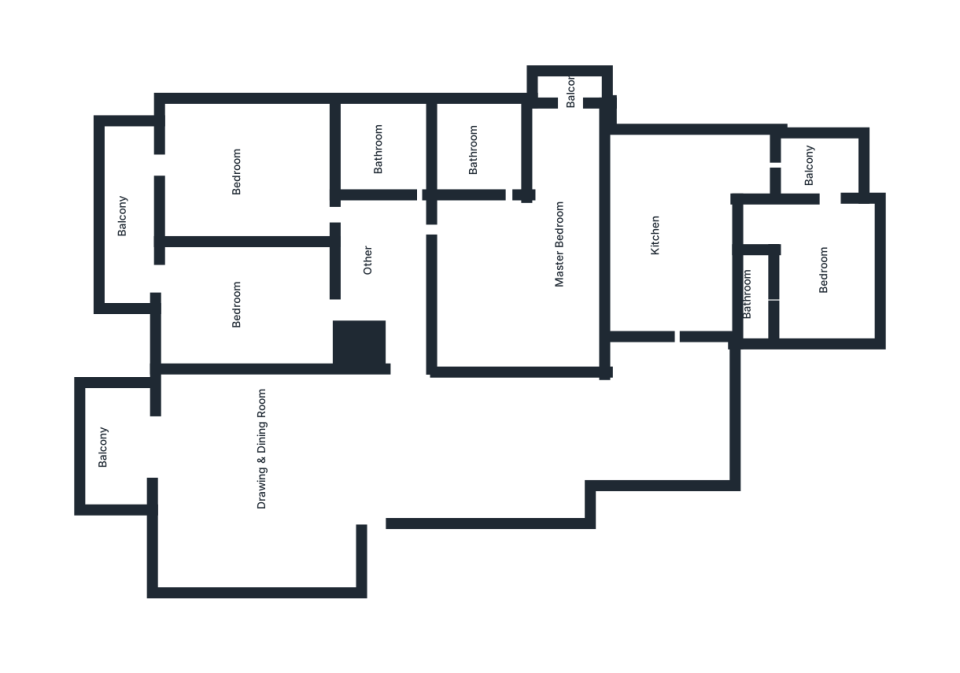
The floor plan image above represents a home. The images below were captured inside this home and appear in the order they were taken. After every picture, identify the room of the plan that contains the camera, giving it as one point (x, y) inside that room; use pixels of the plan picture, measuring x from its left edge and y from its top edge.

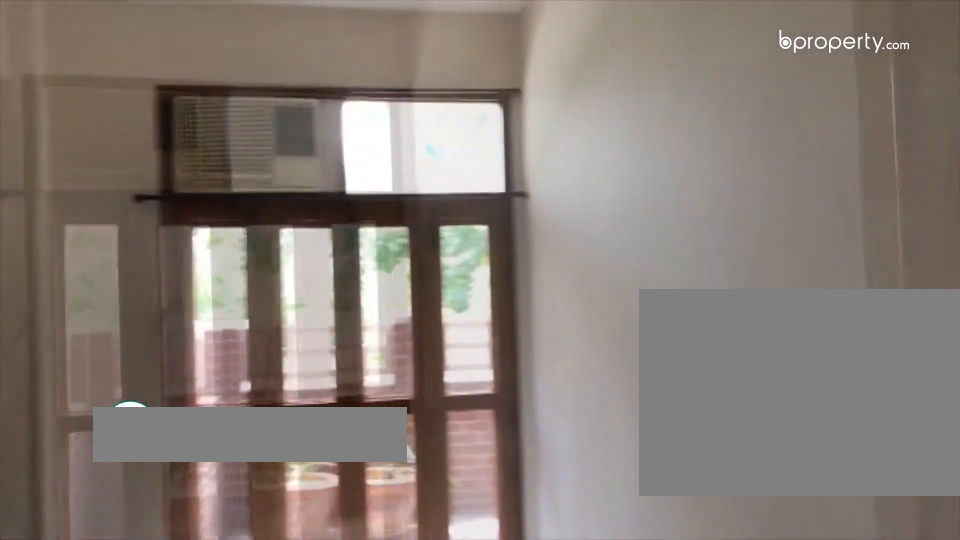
(260, 295)
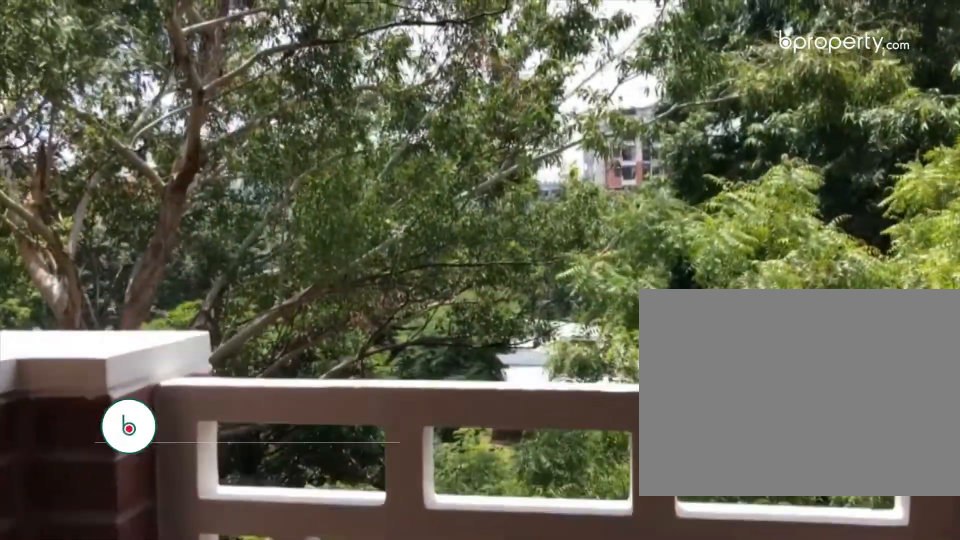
(129, 256)
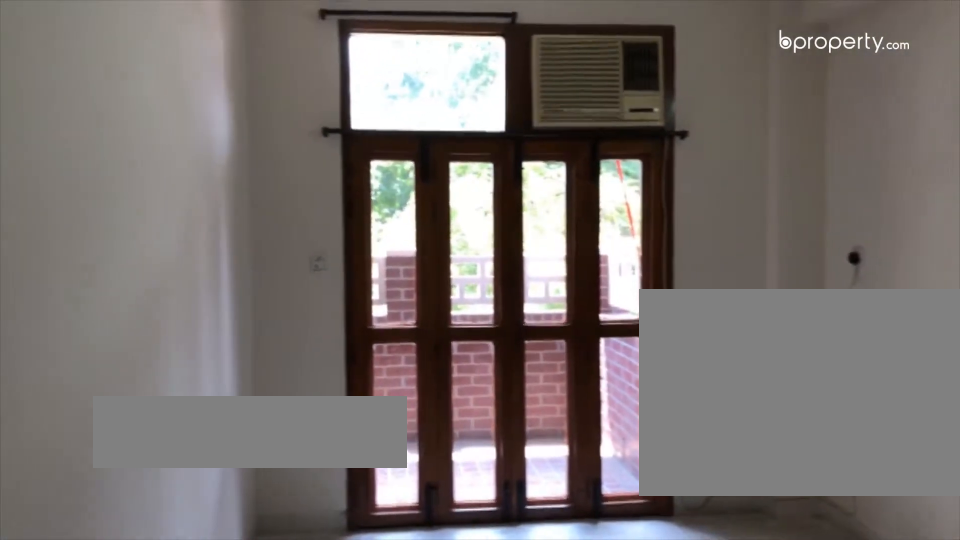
(237, 165)
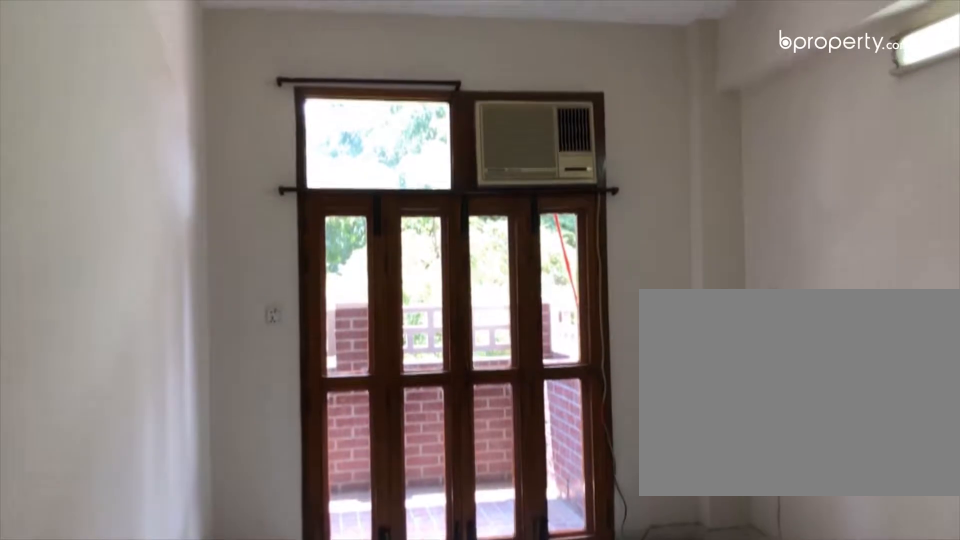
(237, 165)
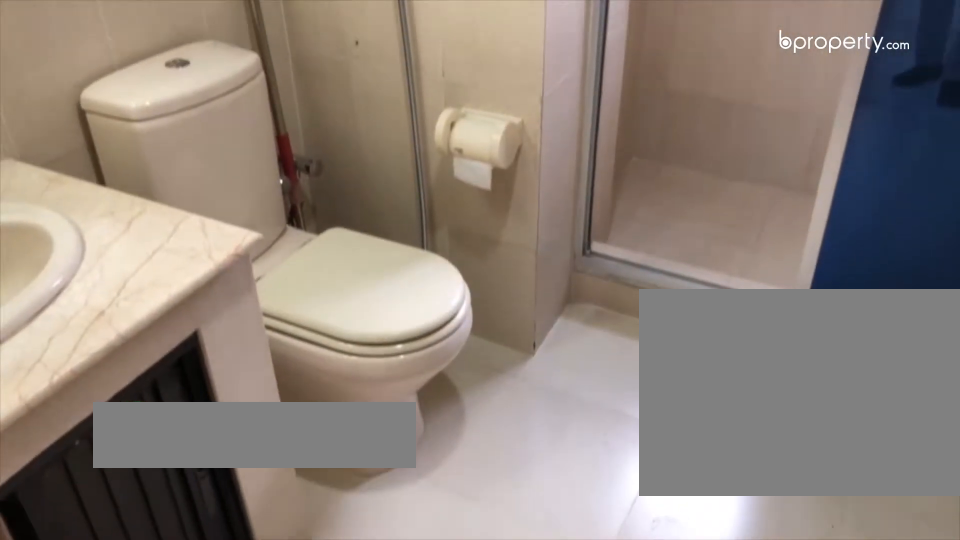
(379, 126)
